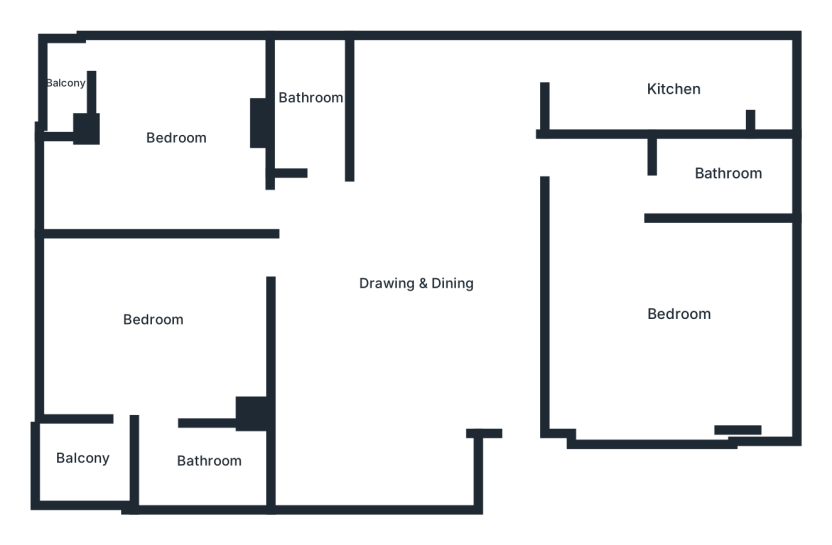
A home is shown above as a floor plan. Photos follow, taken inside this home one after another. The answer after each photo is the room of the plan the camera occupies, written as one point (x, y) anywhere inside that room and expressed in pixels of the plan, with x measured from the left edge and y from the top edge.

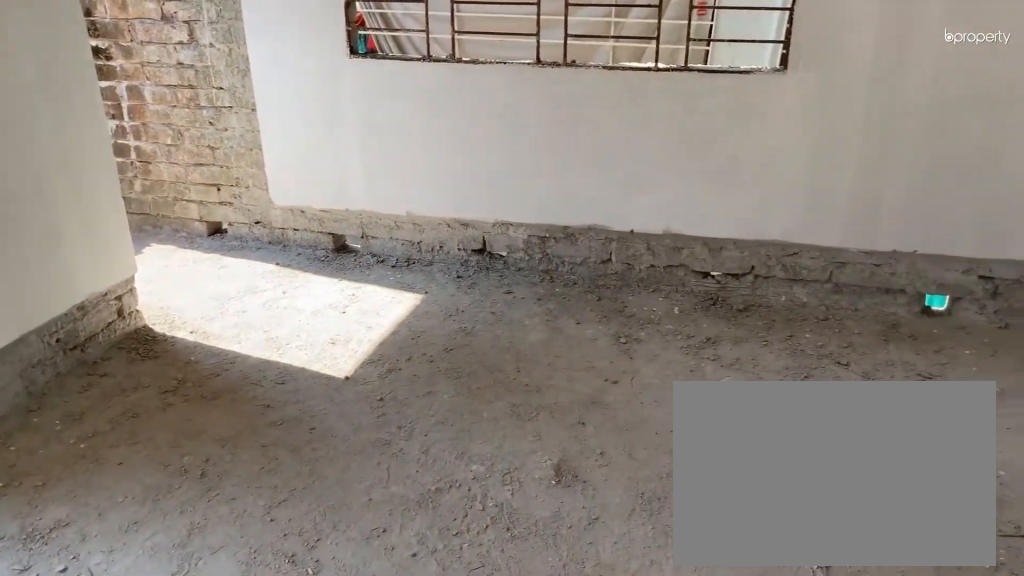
(177, 135)
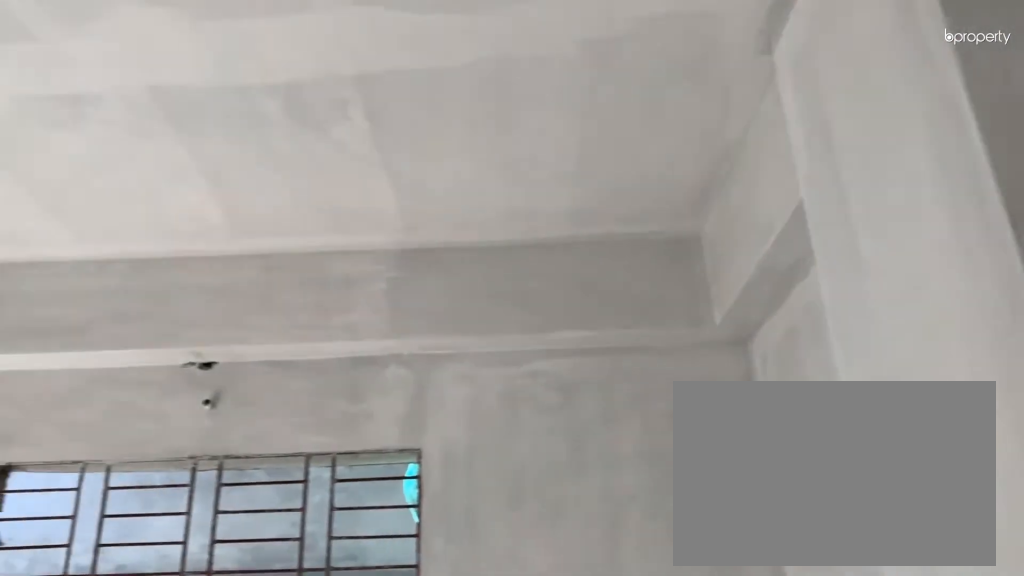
(177, 135)
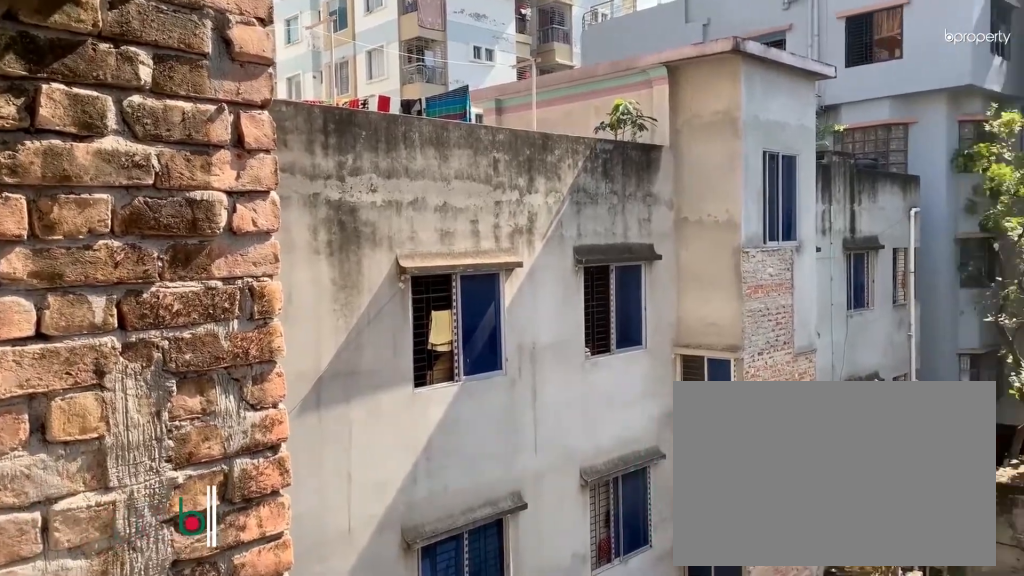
(64, 83)
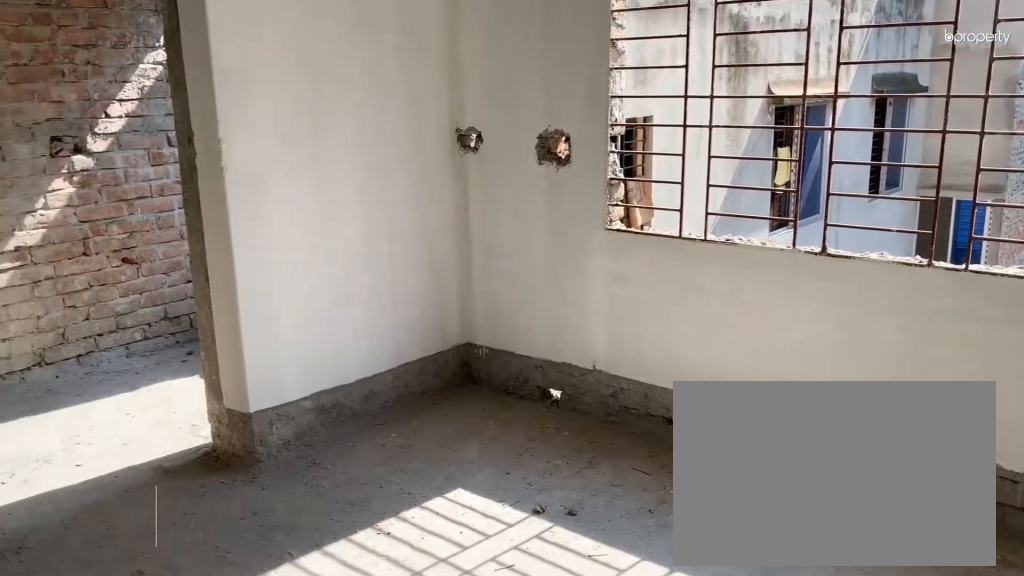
(158, 320)
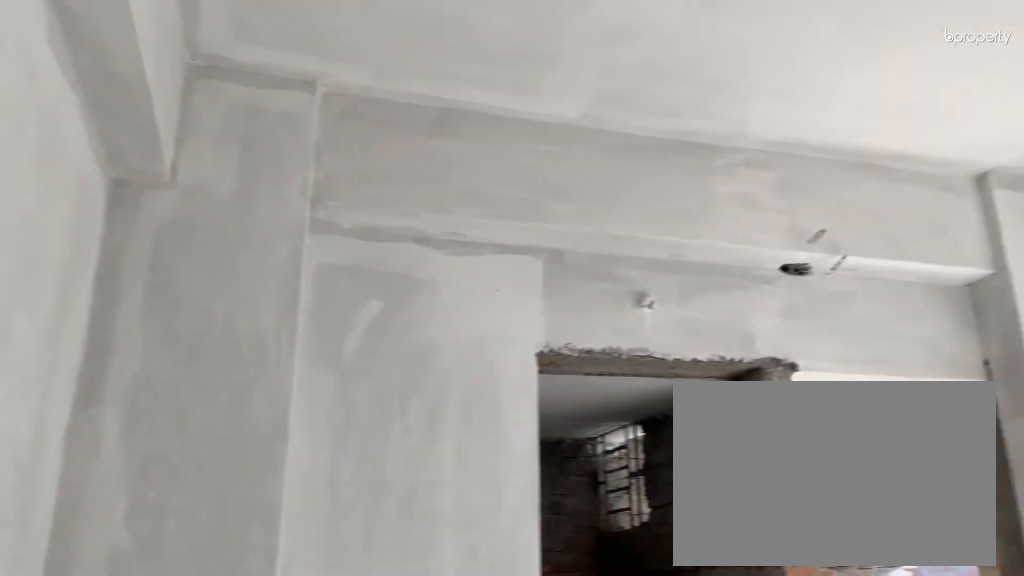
(158, 320)
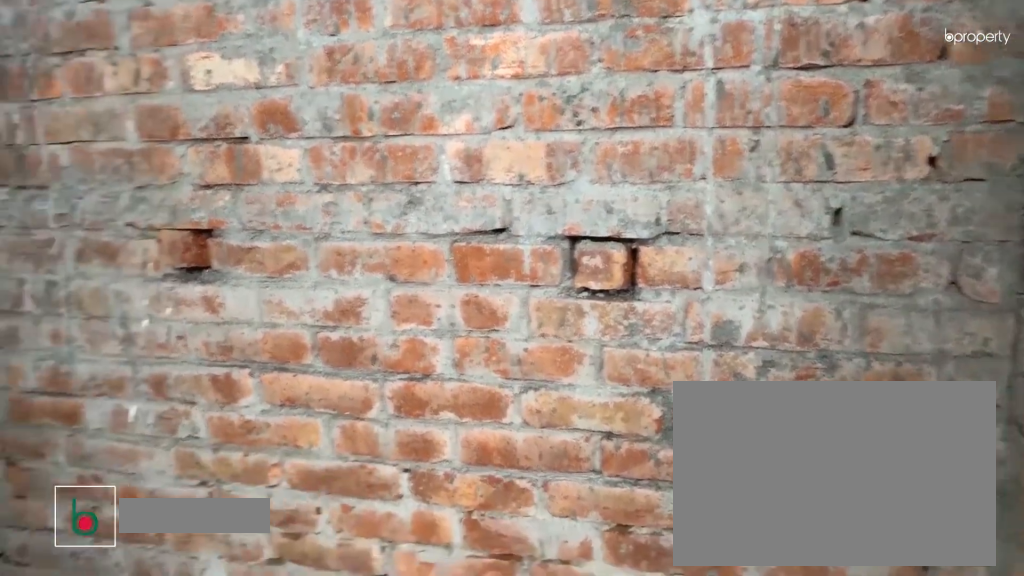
(203, 460)
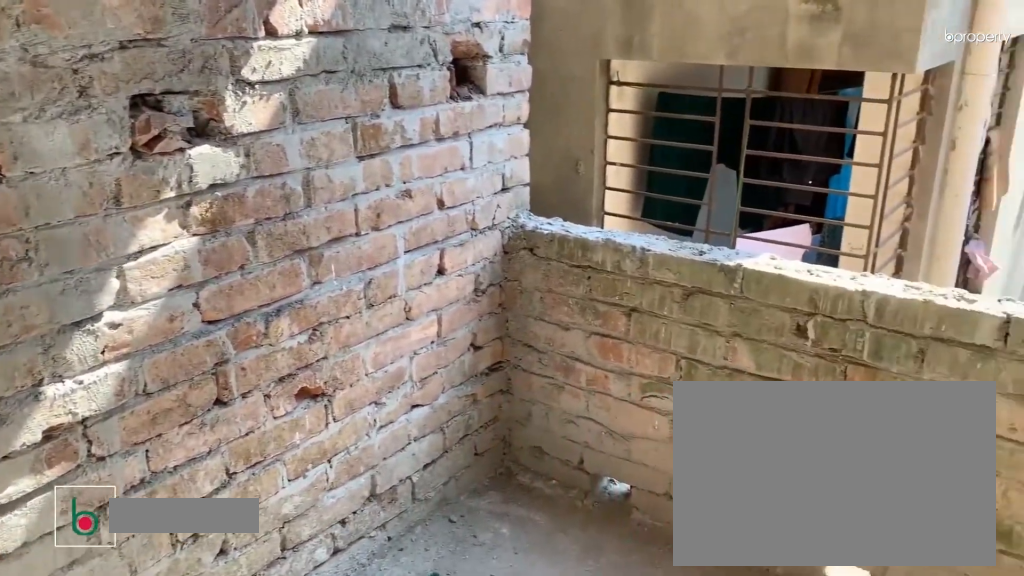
(79, 459)
